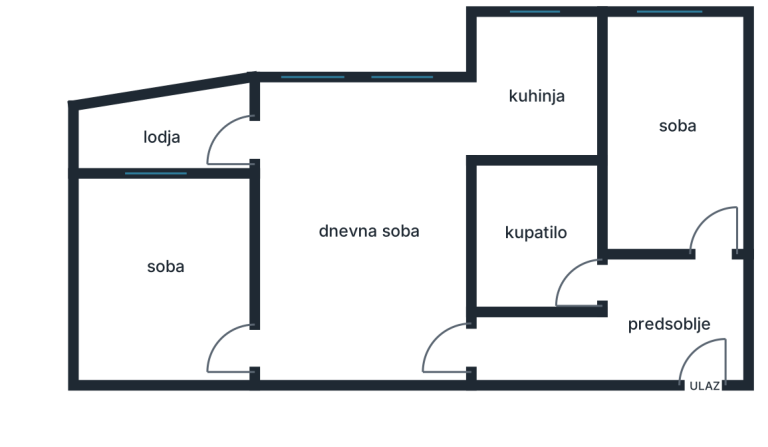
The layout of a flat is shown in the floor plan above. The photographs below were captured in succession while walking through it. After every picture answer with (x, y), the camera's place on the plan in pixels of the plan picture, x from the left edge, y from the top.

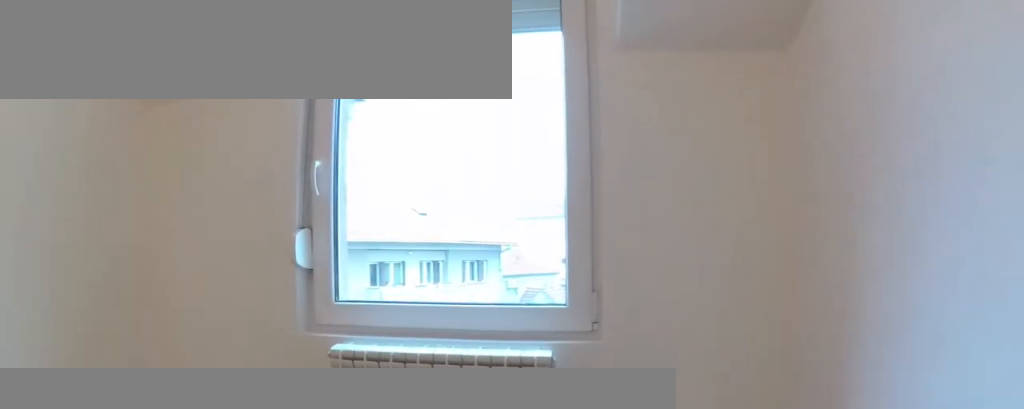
(711, 78)
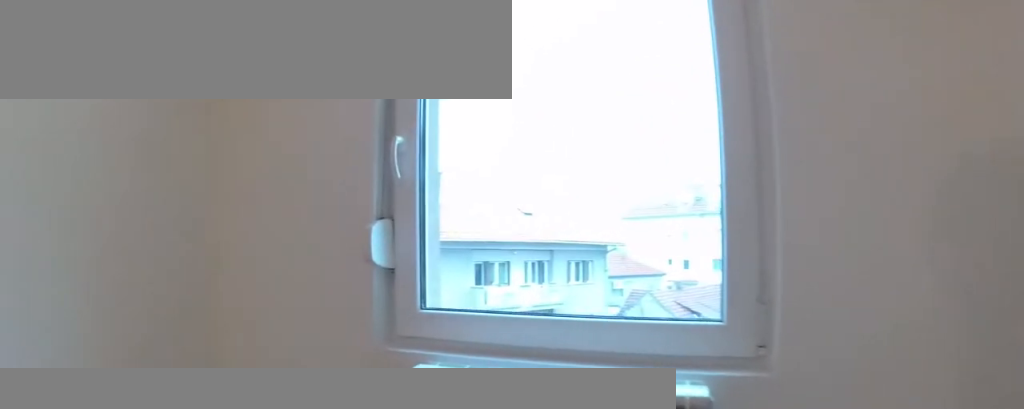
(715, 66)
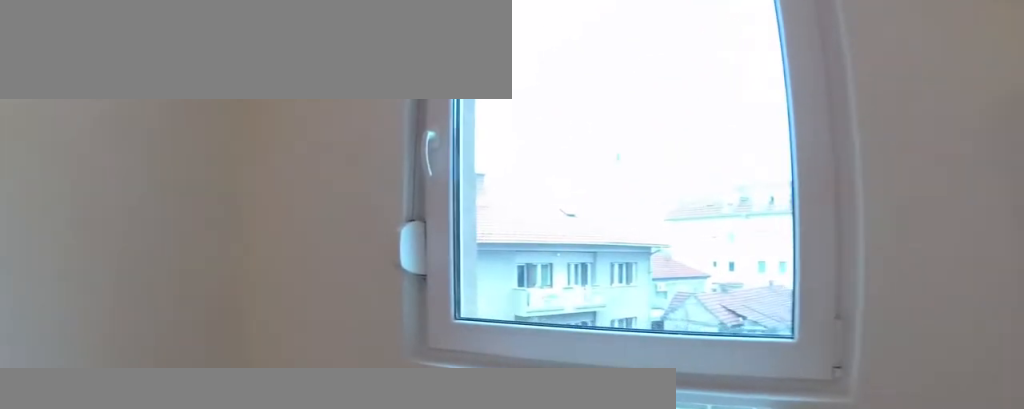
(718, 65)
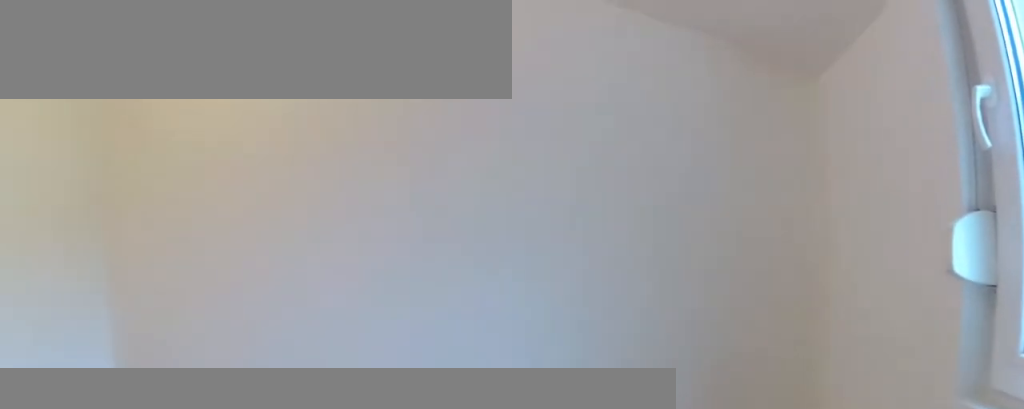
(730, 43)
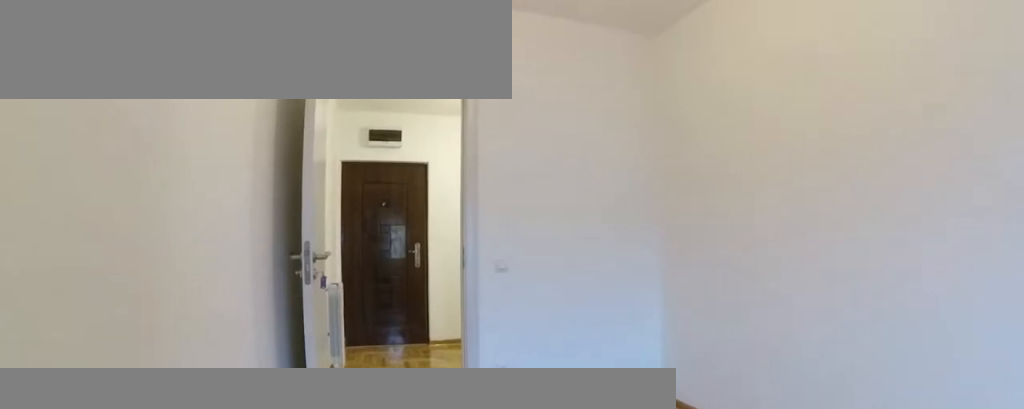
(711, 69)
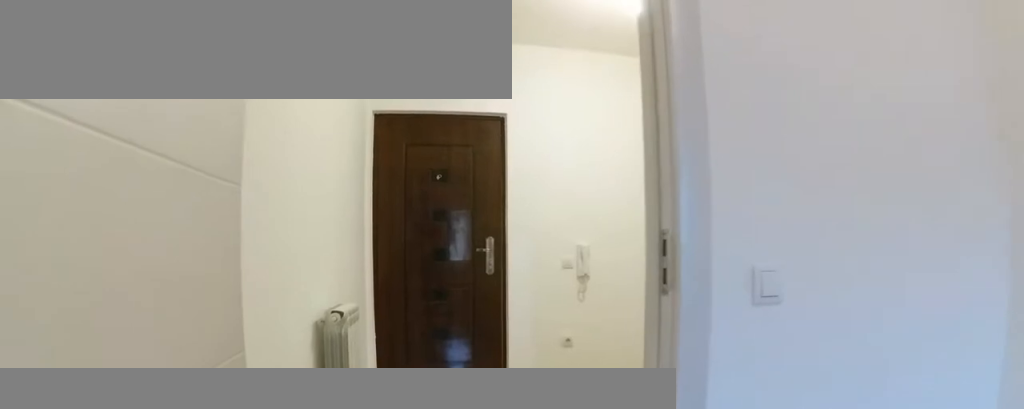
(712, 189)
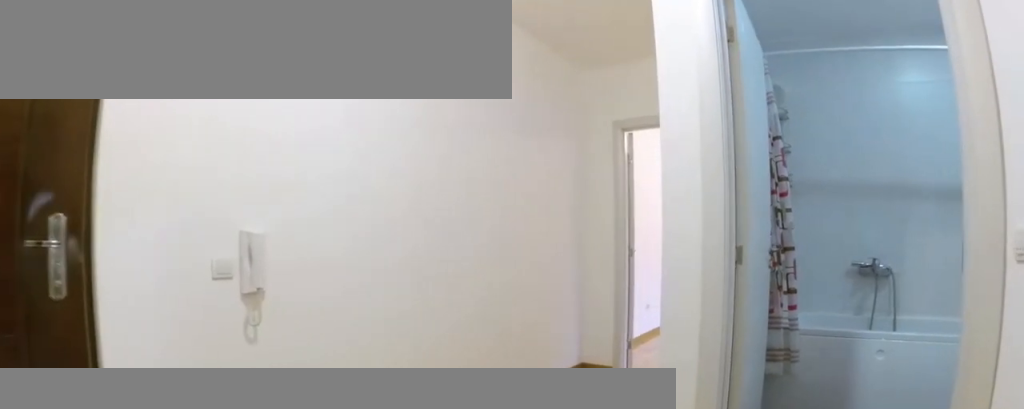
(701, 277)
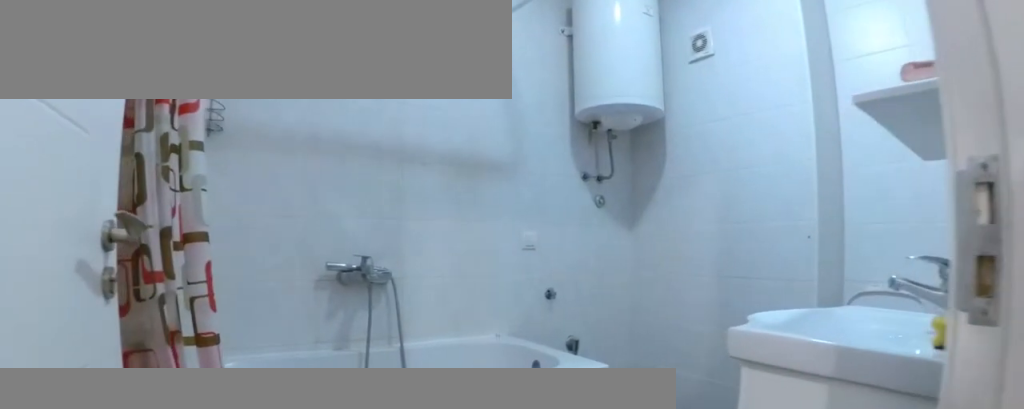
(615, 276)
